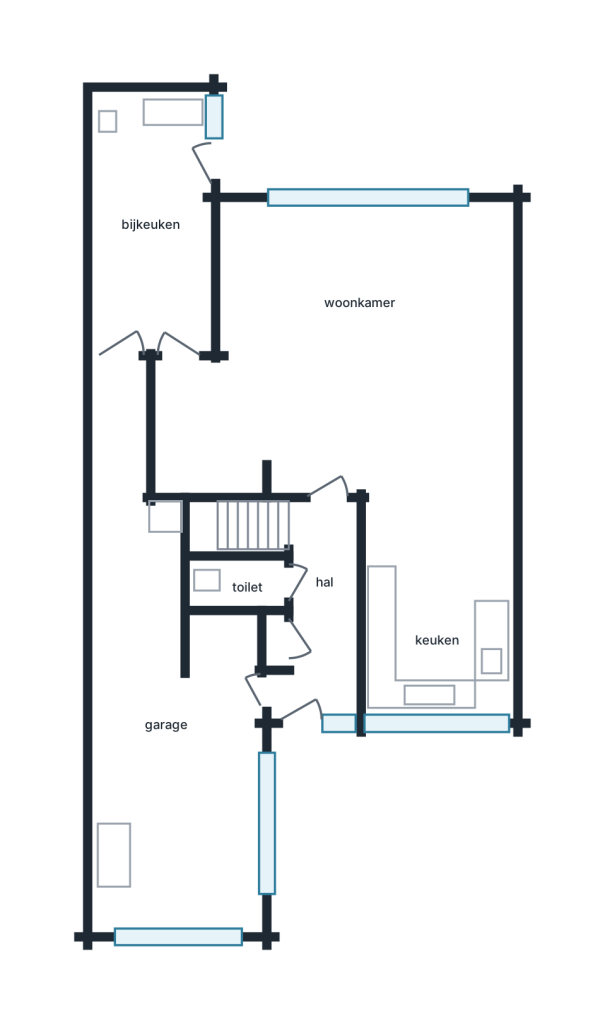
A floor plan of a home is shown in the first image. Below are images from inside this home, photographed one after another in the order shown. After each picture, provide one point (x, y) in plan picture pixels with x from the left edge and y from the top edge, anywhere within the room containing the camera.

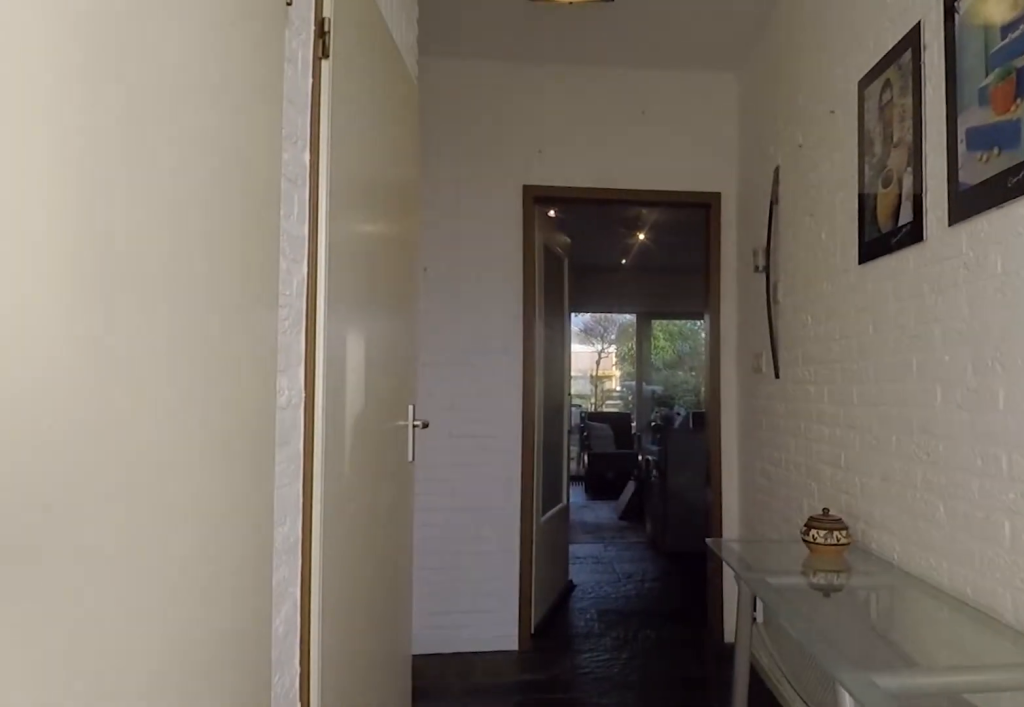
(319, 611)
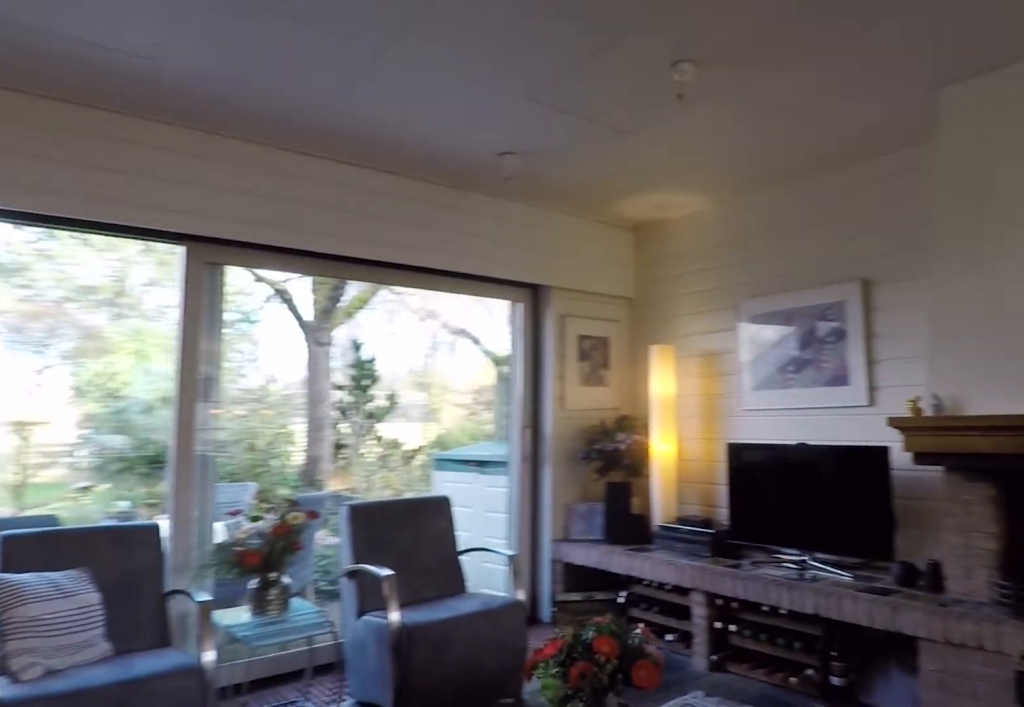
(247, 404)
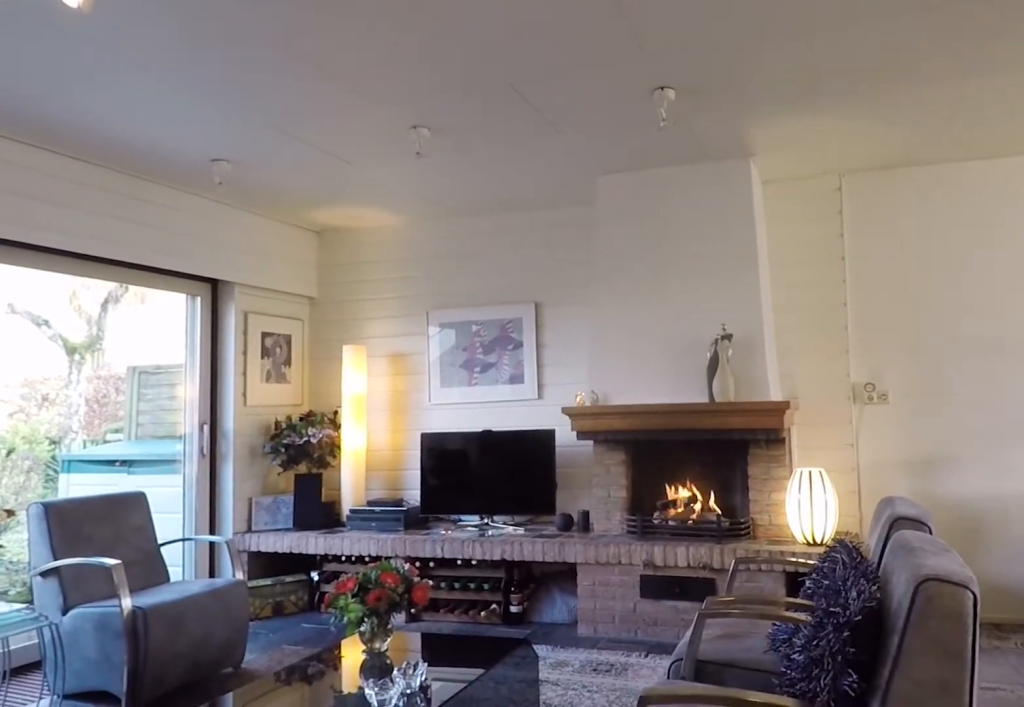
(247, 404)
